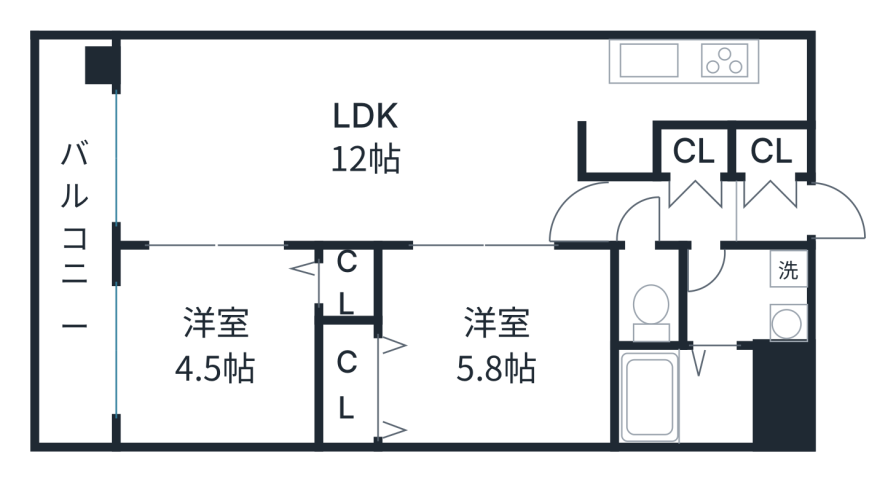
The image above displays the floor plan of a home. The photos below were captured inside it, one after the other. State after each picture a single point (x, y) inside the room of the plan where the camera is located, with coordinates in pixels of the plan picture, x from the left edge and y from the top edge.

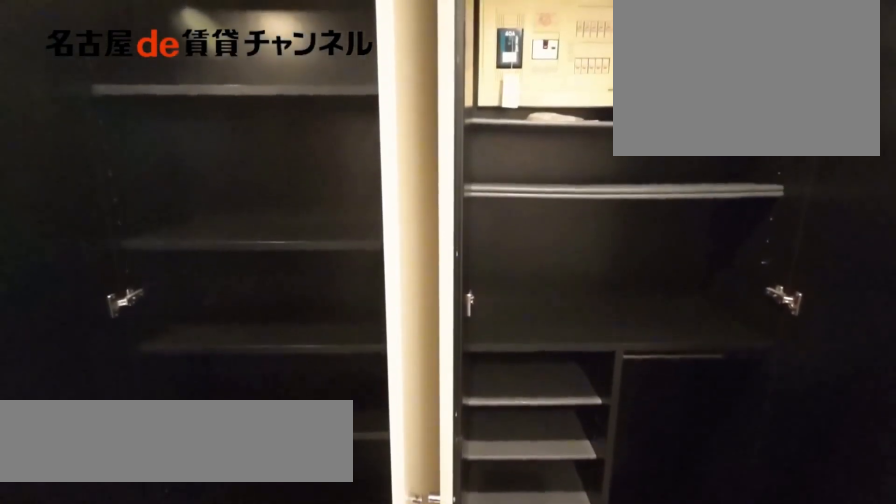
(732, 184)
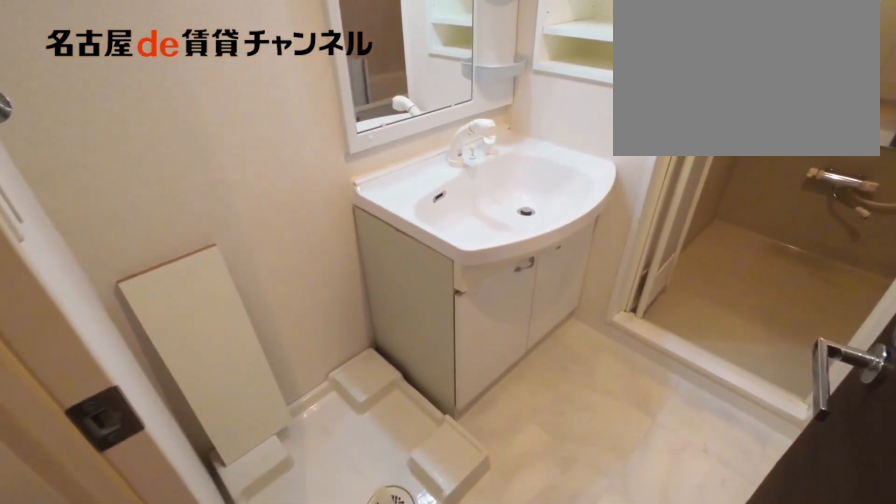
(747, 296)
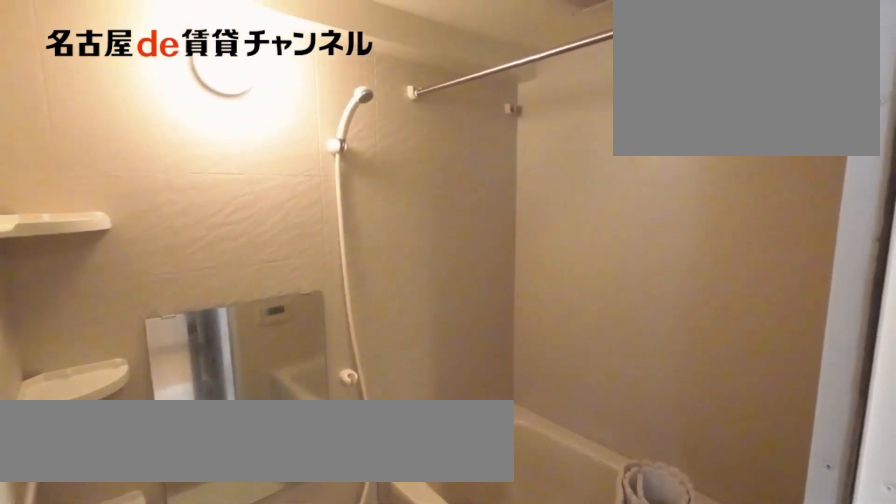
(682, 394)
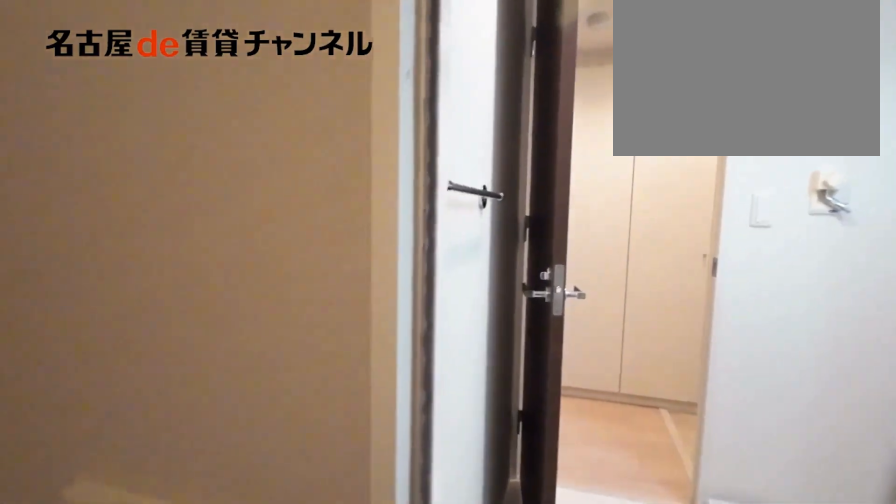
(682, 394)
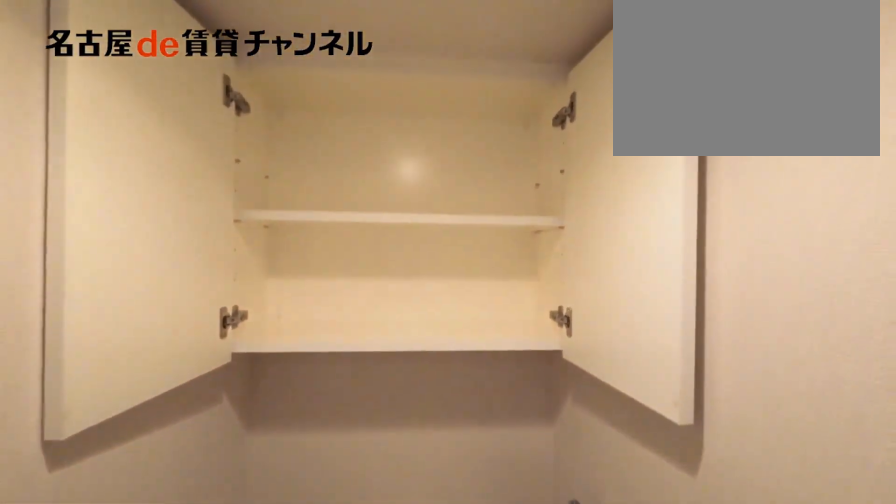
(648, 295)
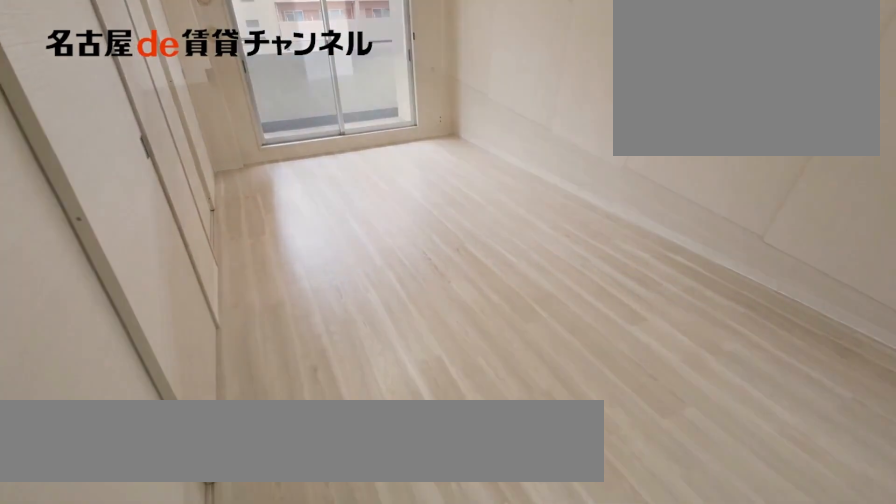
(360, 140)
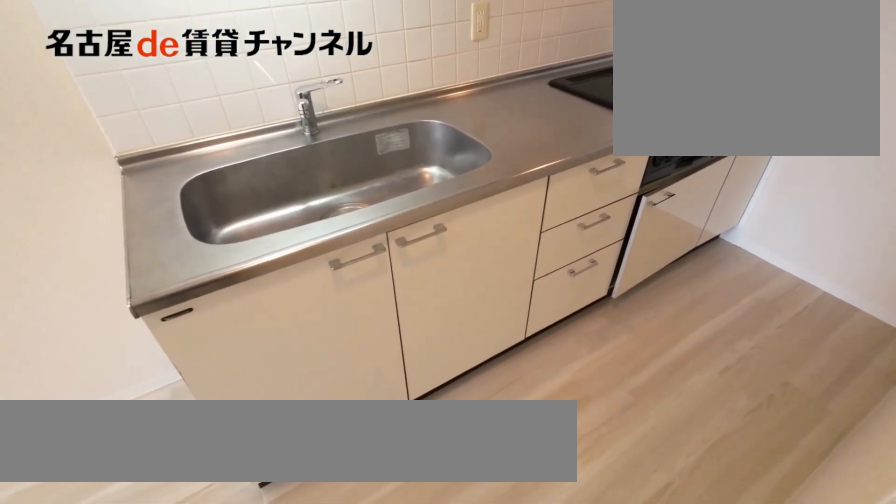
(696, 81)
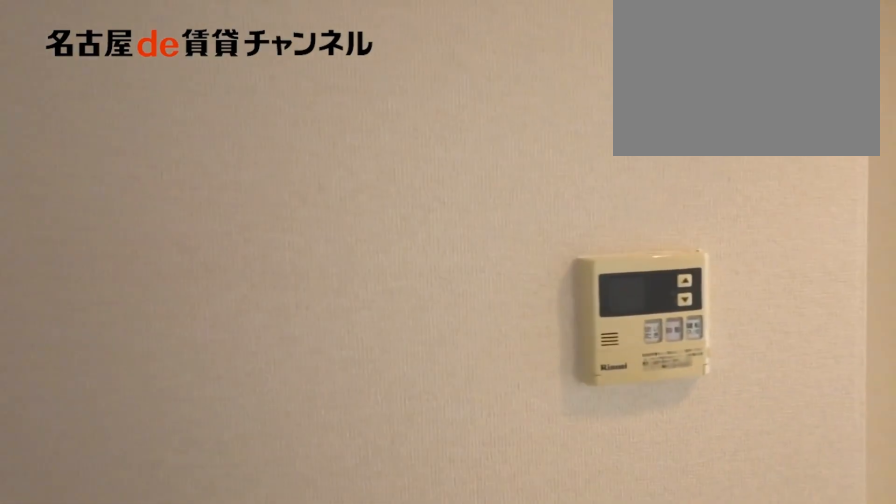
(696, 81)
